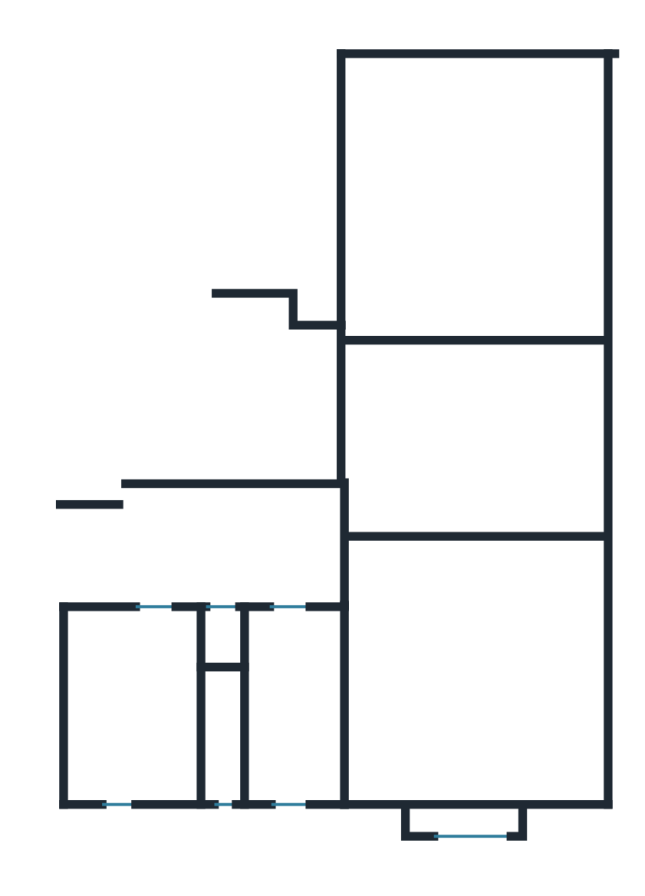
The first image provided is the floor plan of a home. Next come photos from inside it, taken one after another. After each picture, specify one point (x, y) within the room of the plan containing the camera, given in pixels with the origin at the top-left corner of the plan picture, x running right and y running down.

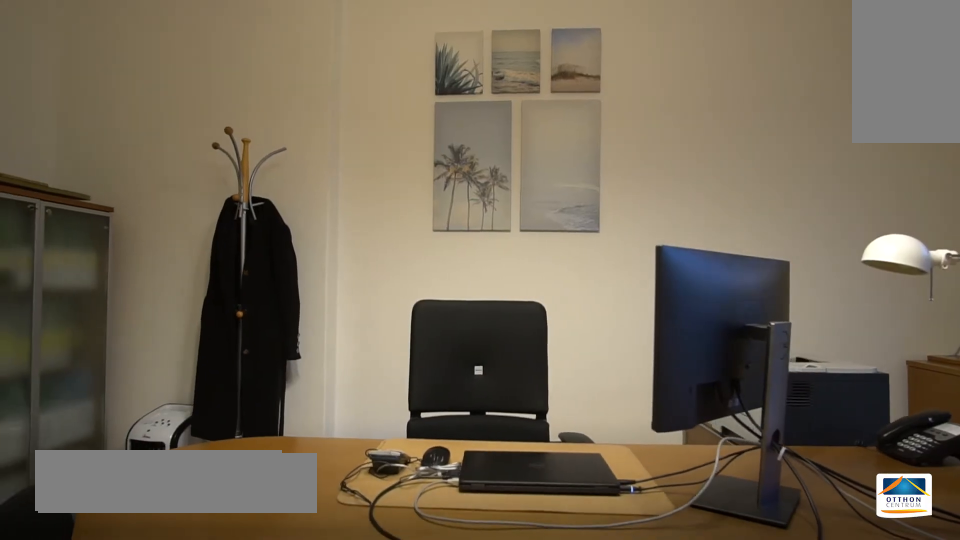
(483, 685)
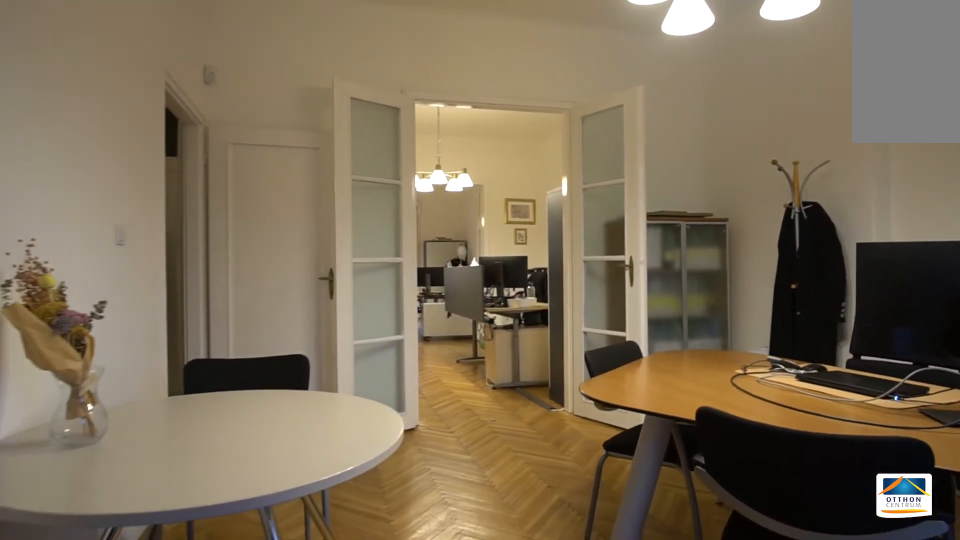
(481, 684)
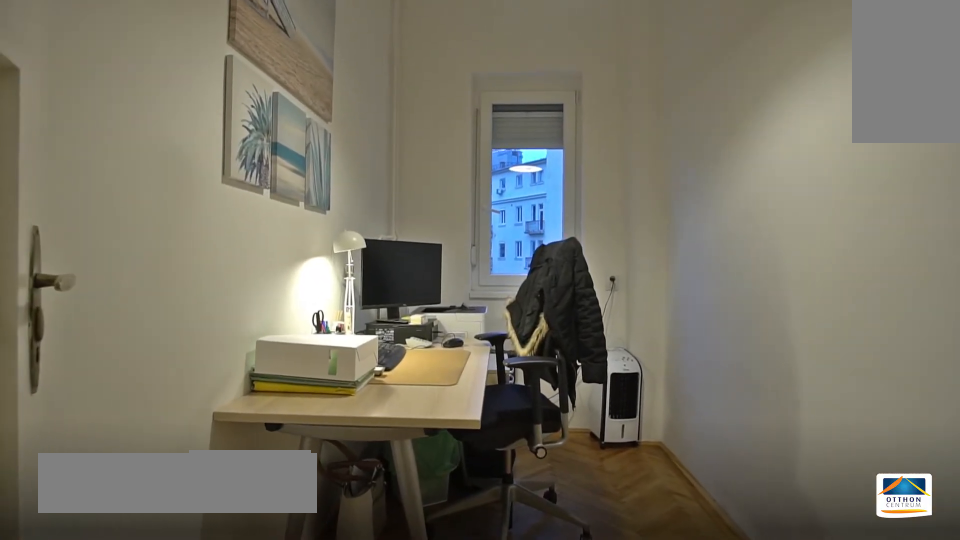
(297, 711)
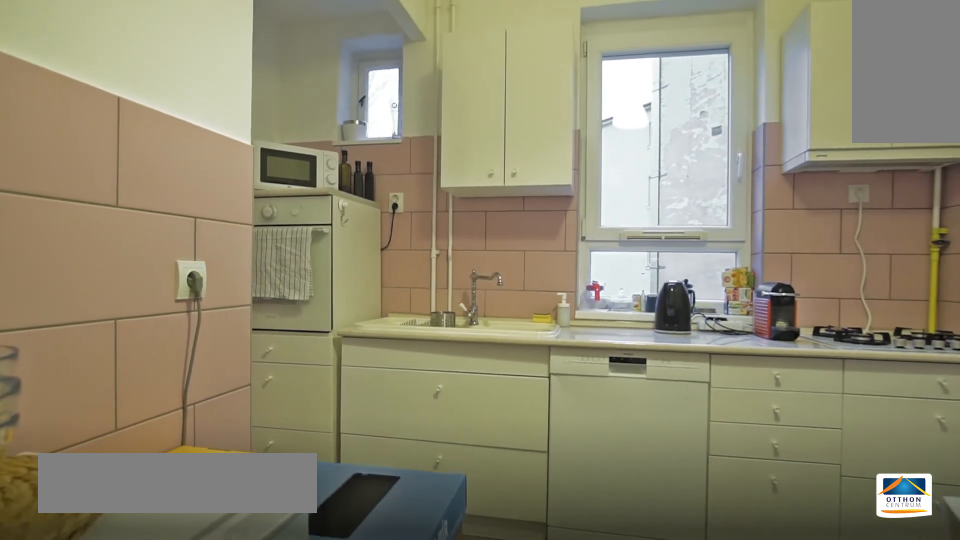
(136, 711)
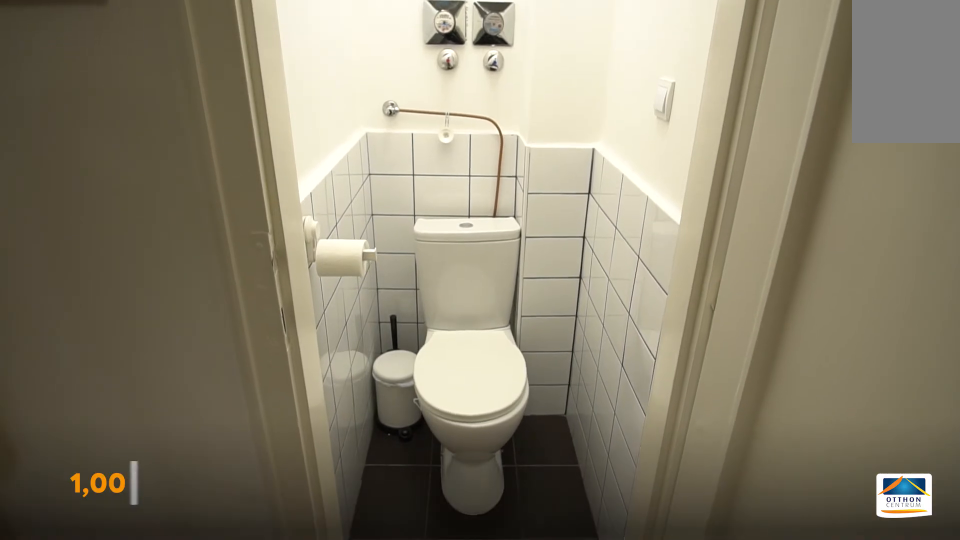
(221, 641)
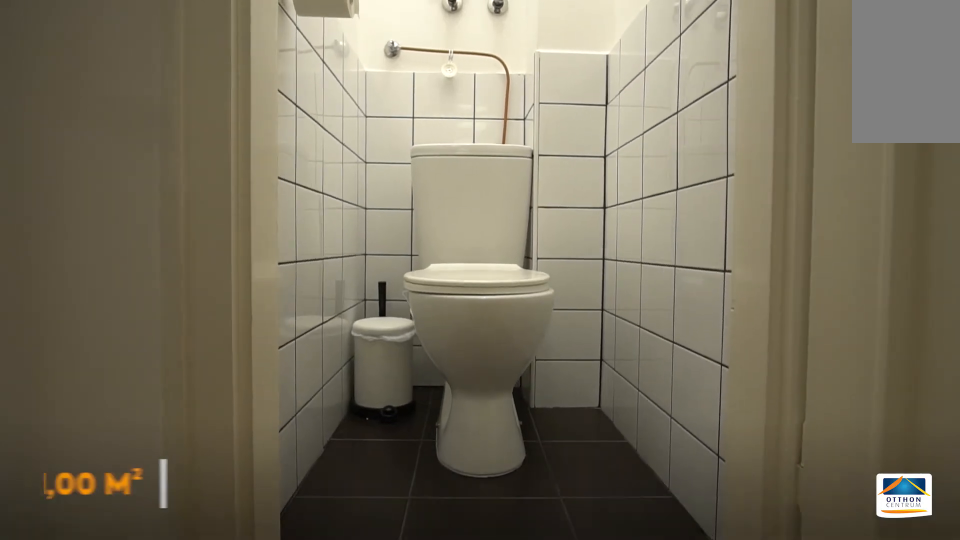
(220, 642)
